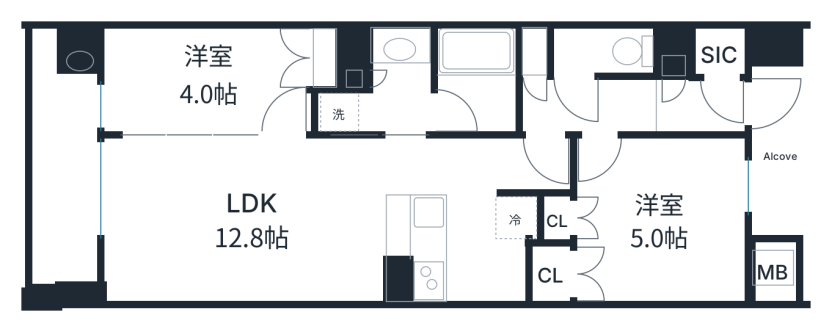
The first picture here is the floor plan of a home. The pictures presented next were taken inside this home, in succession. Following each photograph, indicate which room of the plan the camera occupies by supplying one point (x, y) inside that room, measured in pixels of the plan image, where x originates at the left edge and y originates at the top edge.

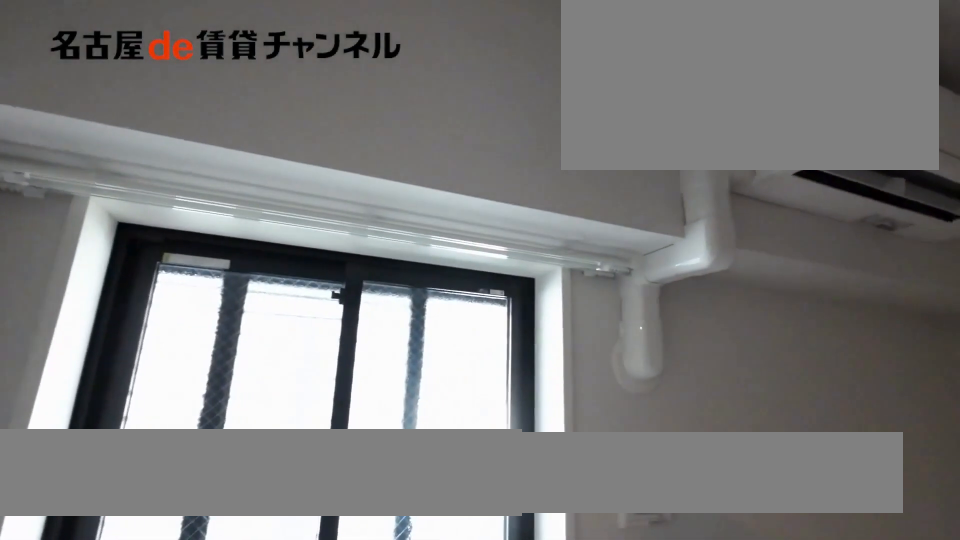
(659, 217)
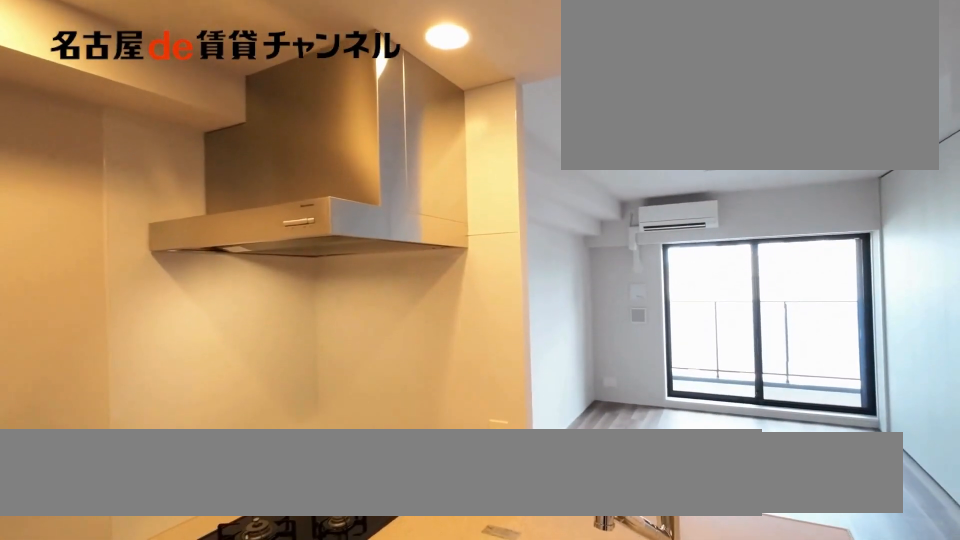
(451, 248)
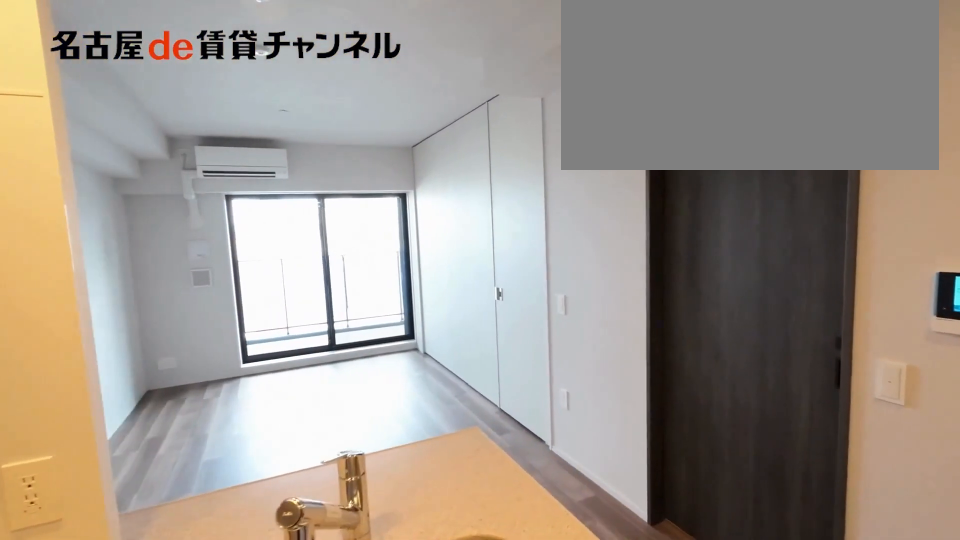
(451, 248)
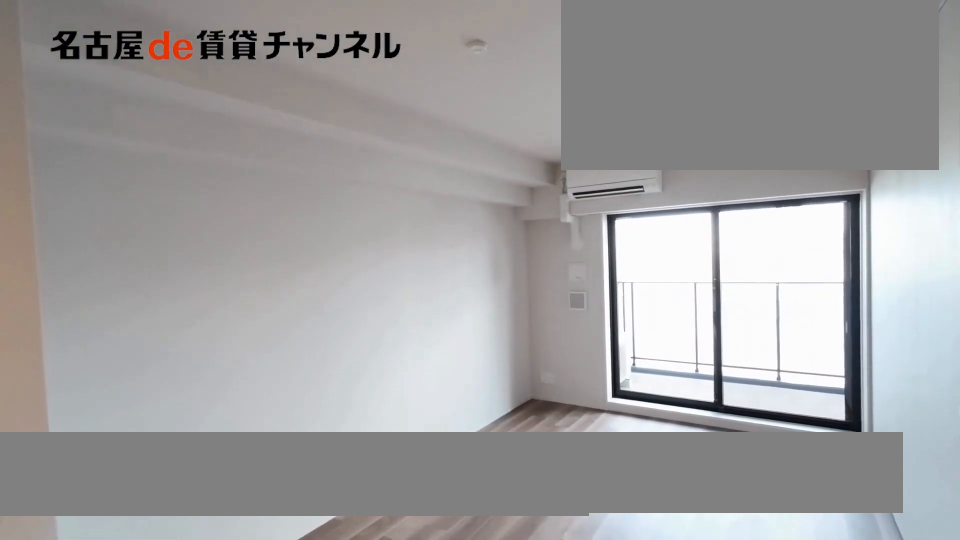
(240, 217)
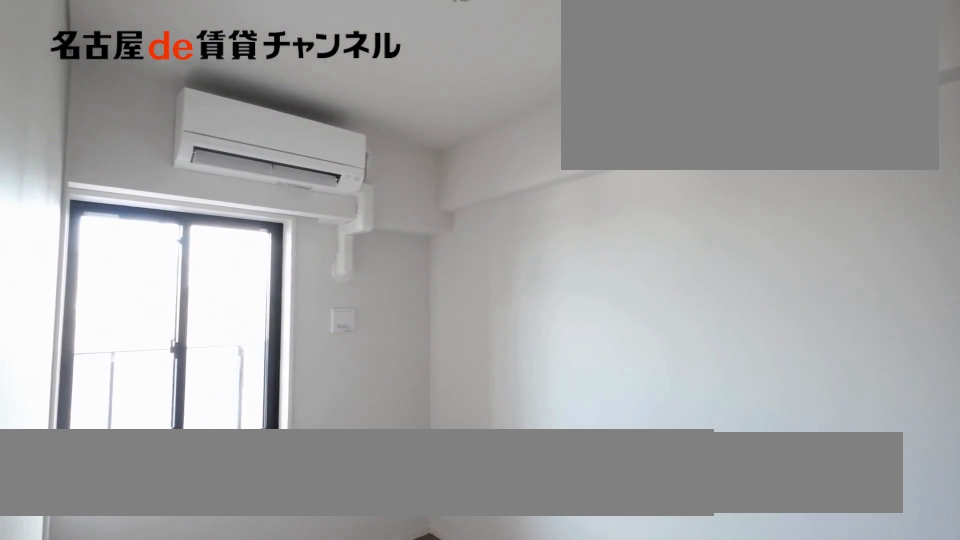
(204, 83)
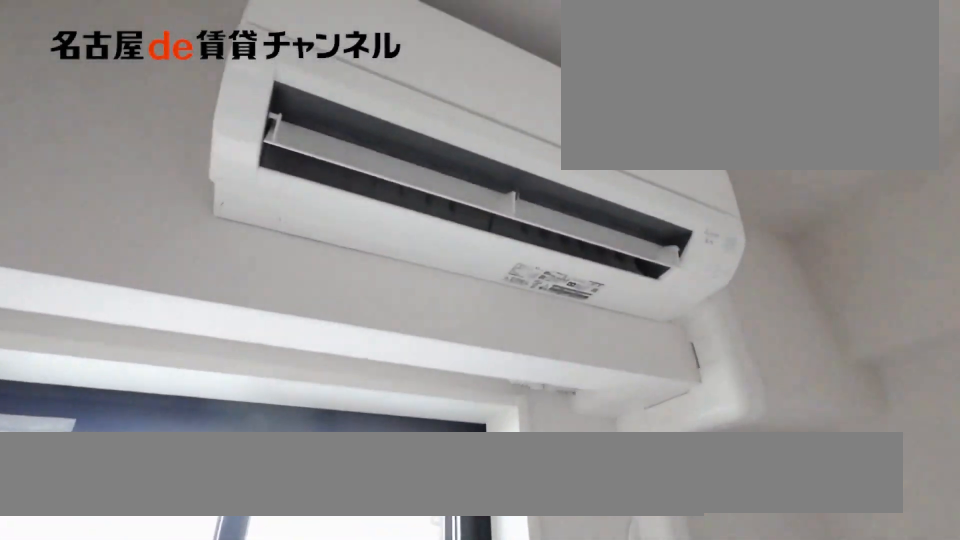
(204, 83)
